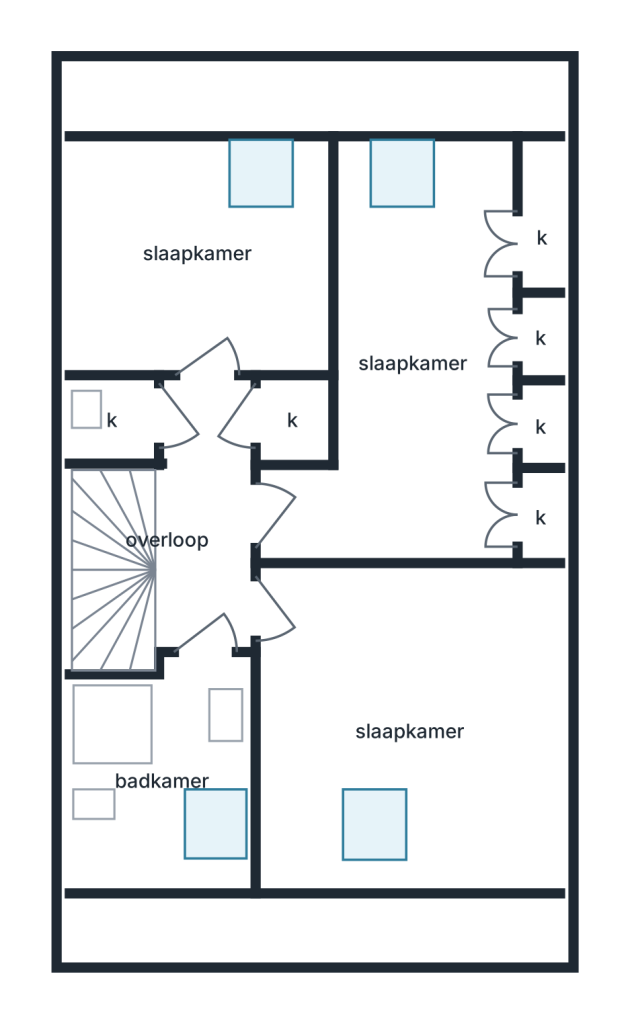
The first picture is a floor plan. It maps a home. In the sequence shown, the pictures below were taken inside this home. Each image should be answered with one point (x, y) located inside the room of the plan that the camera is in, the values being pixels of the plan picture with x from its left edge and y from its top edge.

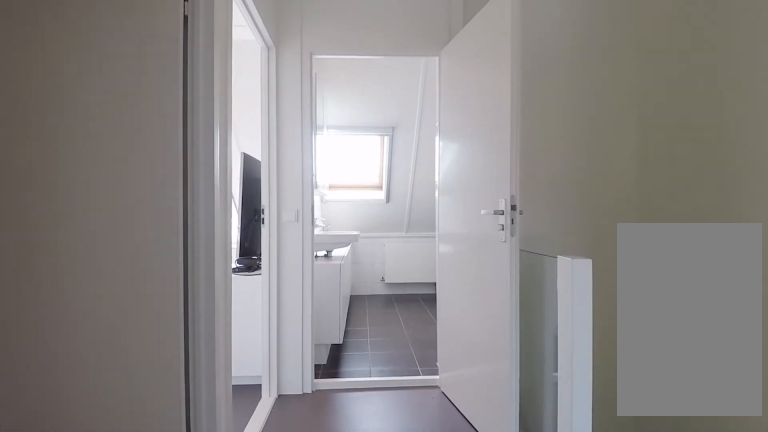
(203, 516)
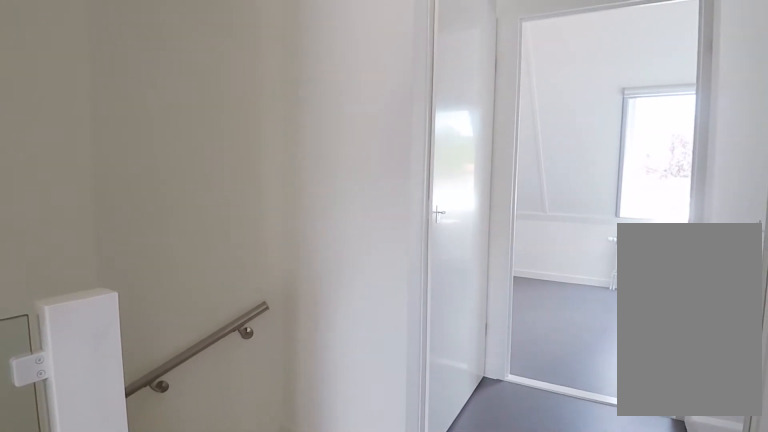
(203, 516)
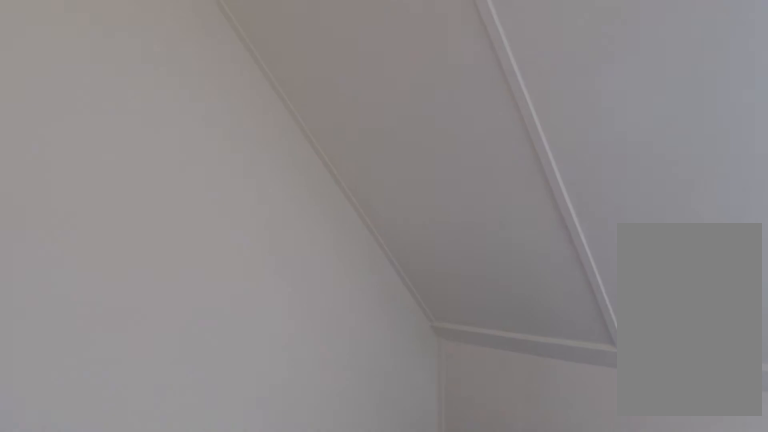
(198, 284)
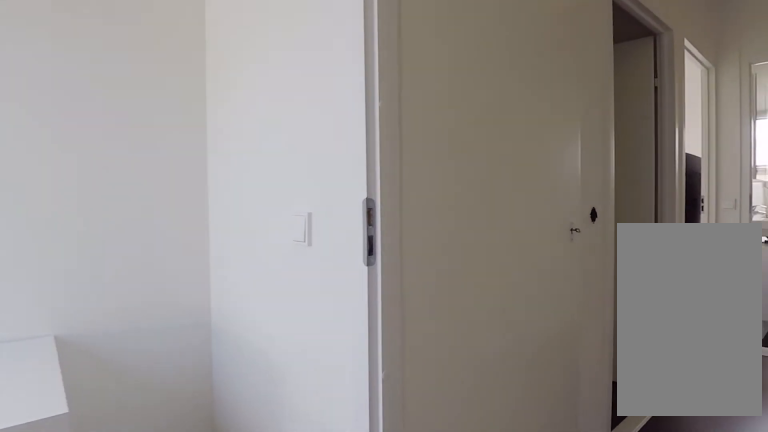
(198, 284)
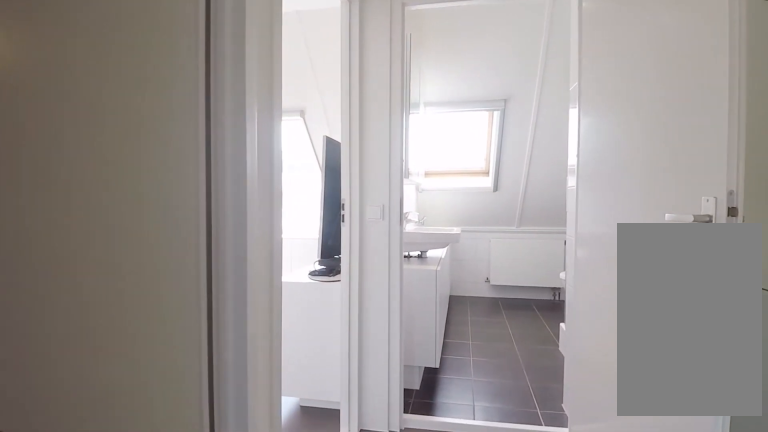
(203, 516)
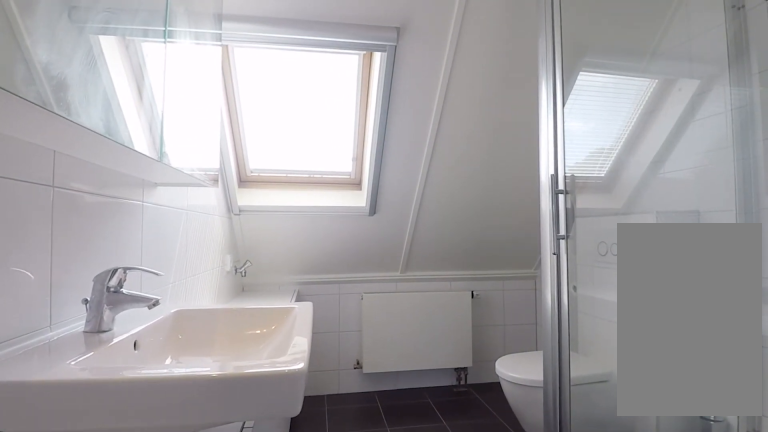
(168, 752)
